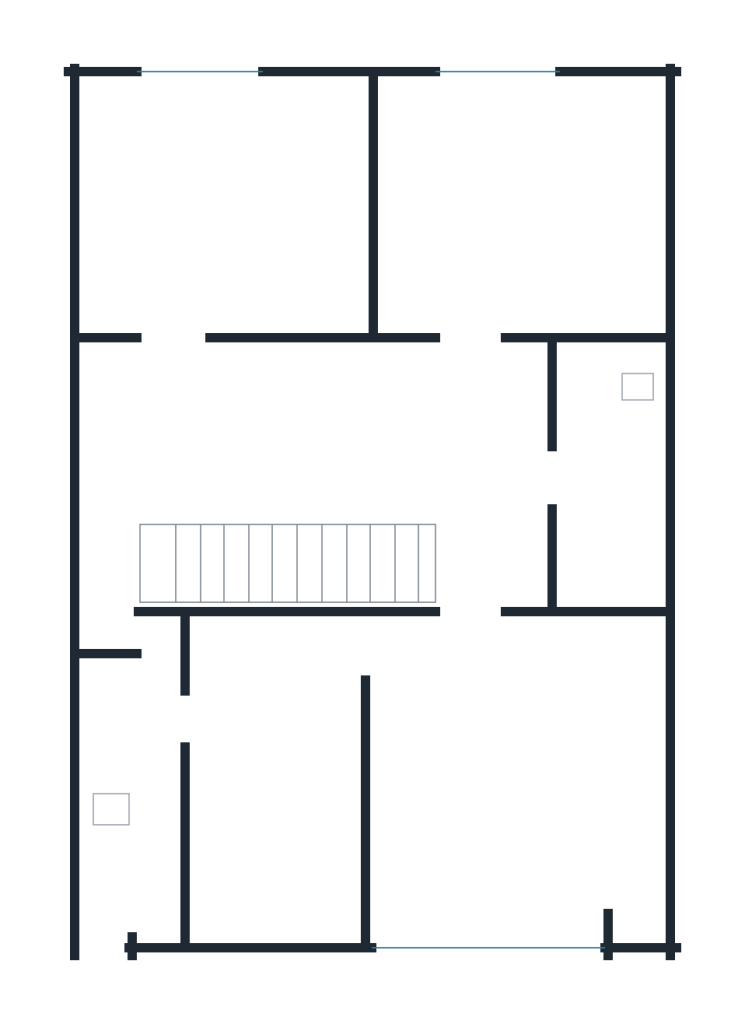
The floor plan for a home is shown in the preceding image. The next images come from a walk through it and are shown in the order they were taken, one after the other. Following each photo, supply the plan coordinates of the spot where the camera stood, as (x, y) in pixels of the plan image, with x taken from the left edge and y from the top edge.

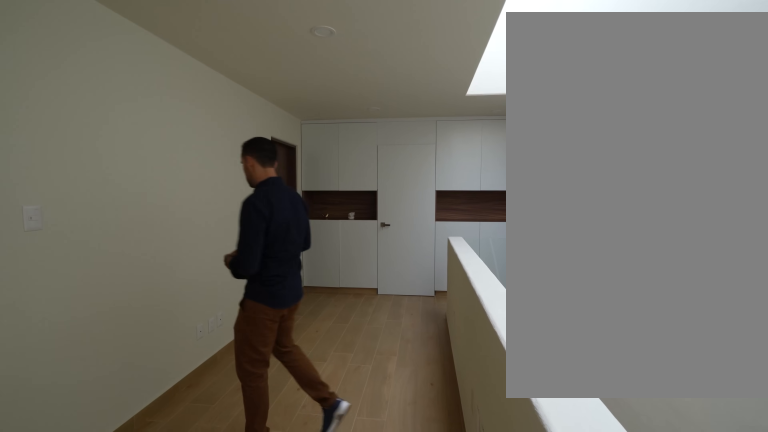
(105, 533)
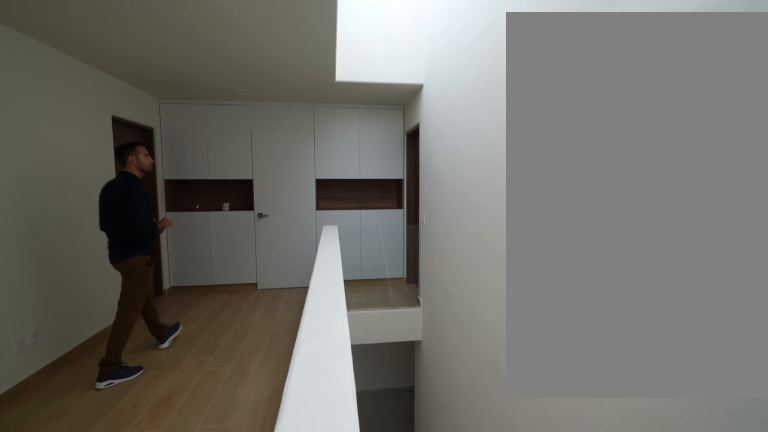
(105, 512)
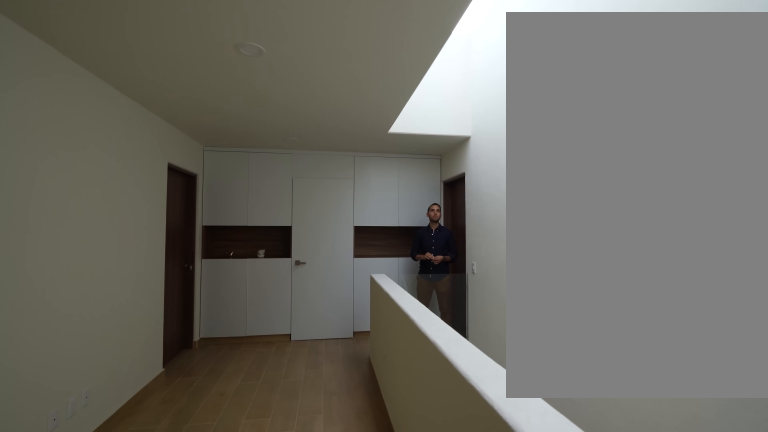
(106, 510)
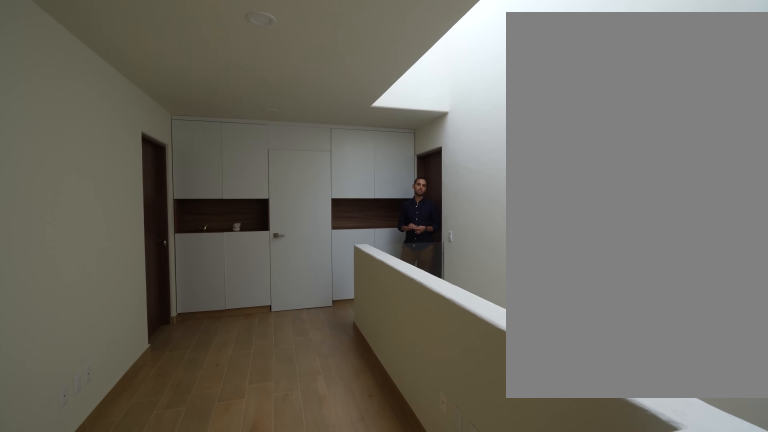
(112, 489)
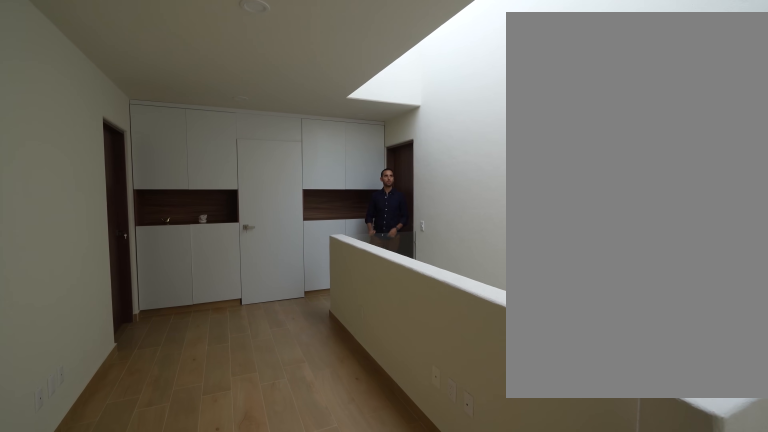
(97, 442)
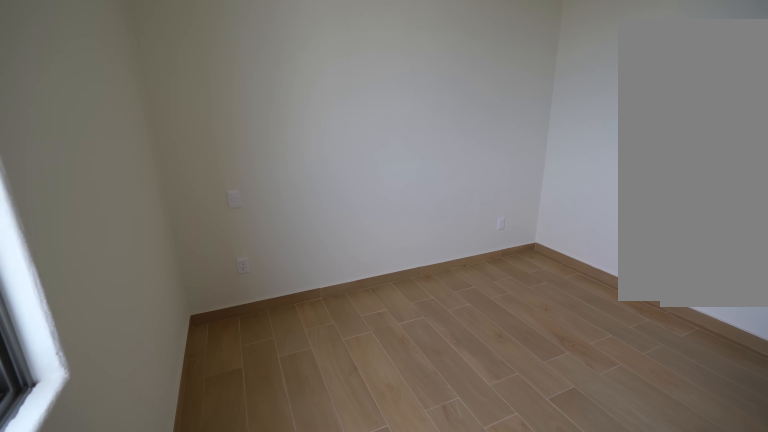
(453, 106)
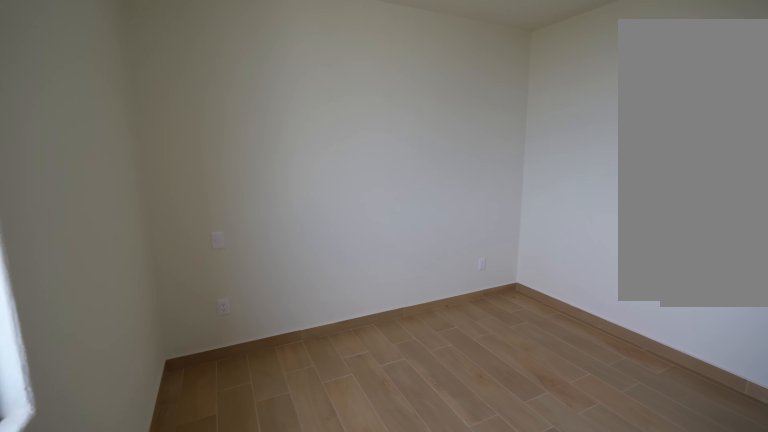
(454, 105)
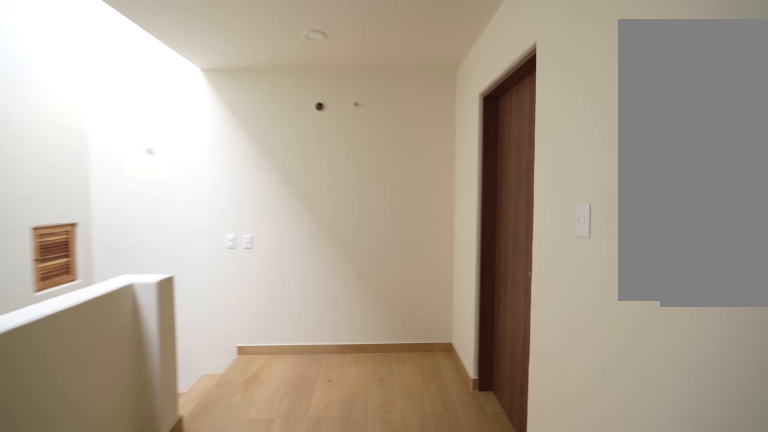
(459, 355)
